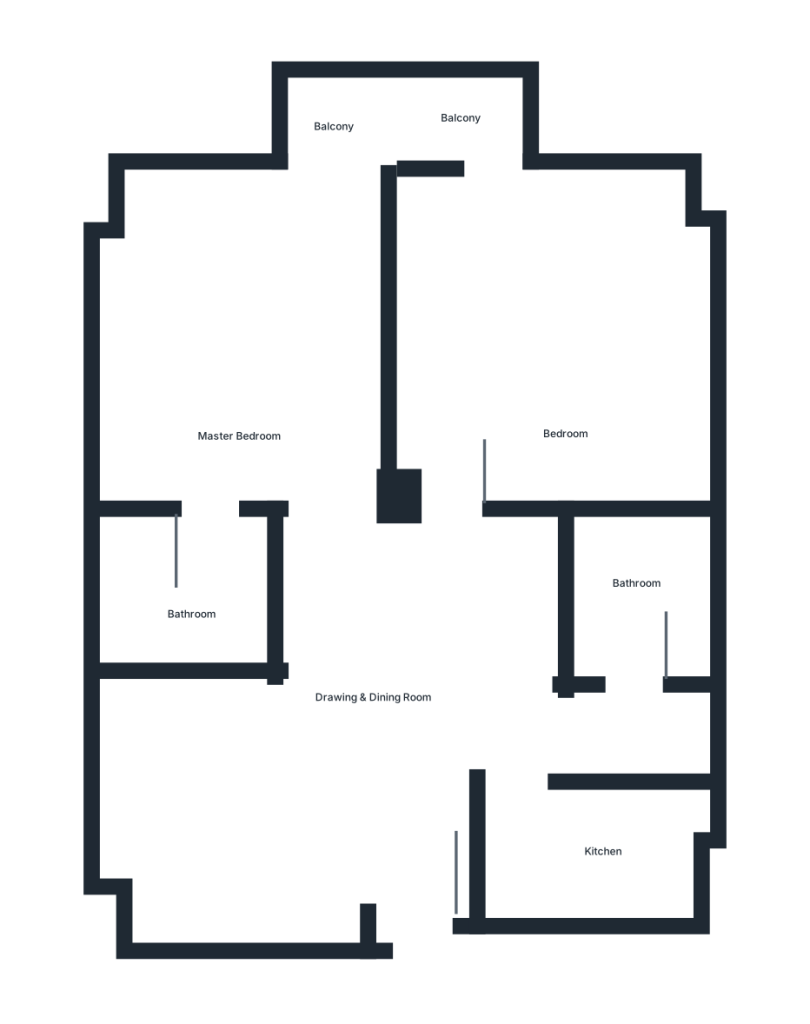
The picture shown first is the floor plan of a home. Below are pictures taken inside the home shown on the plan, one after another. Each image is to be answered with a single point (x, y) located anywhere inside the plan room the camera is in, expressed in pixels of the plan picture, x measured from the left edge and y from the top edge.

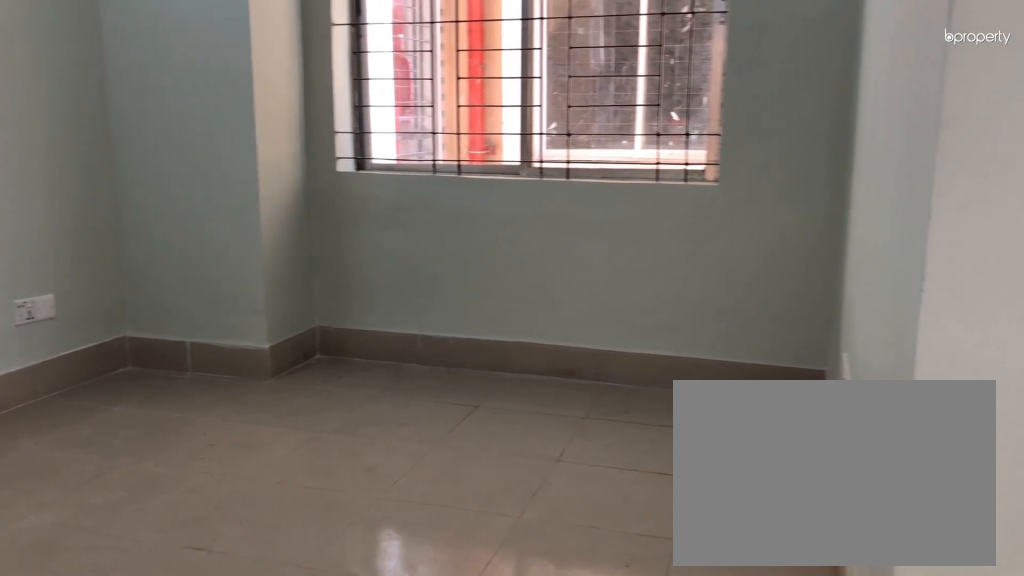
(381, 726)
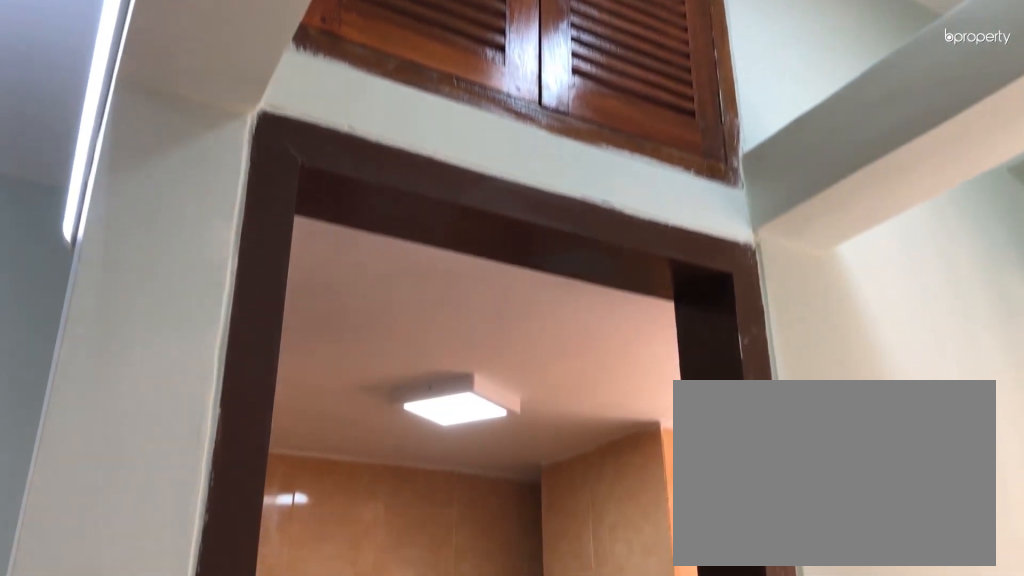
(634, 706)
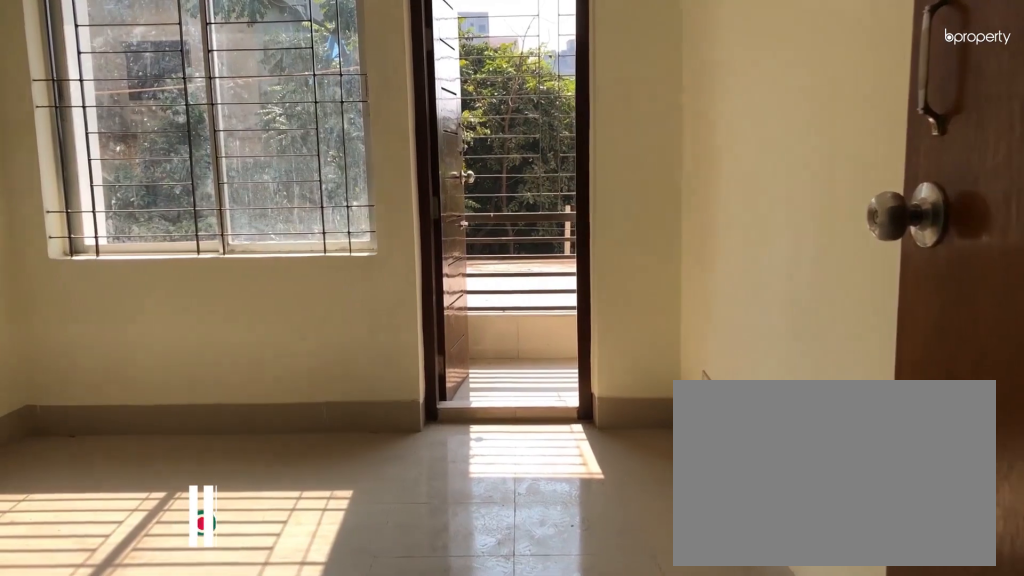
(206, 361)
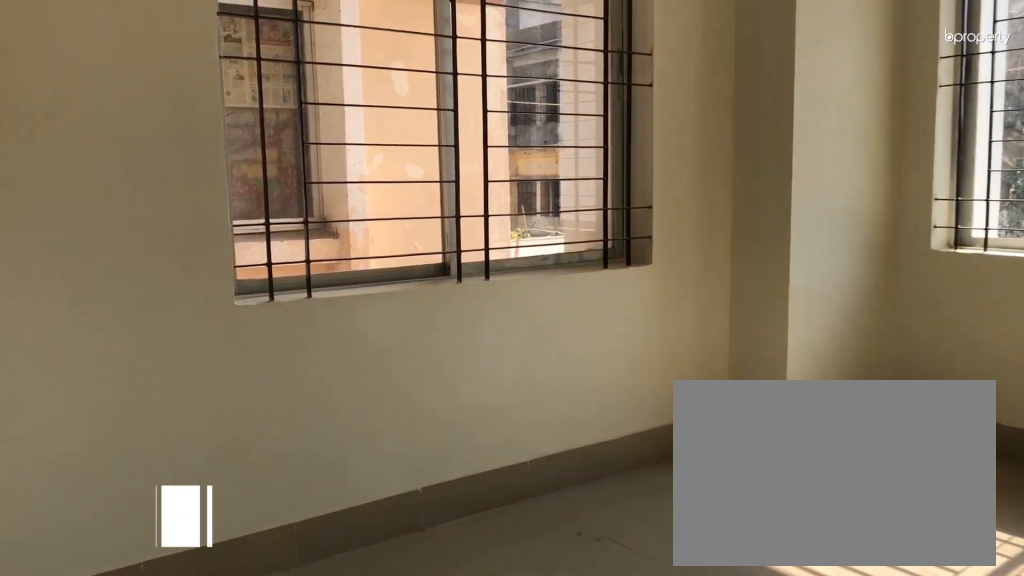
(206, 361)
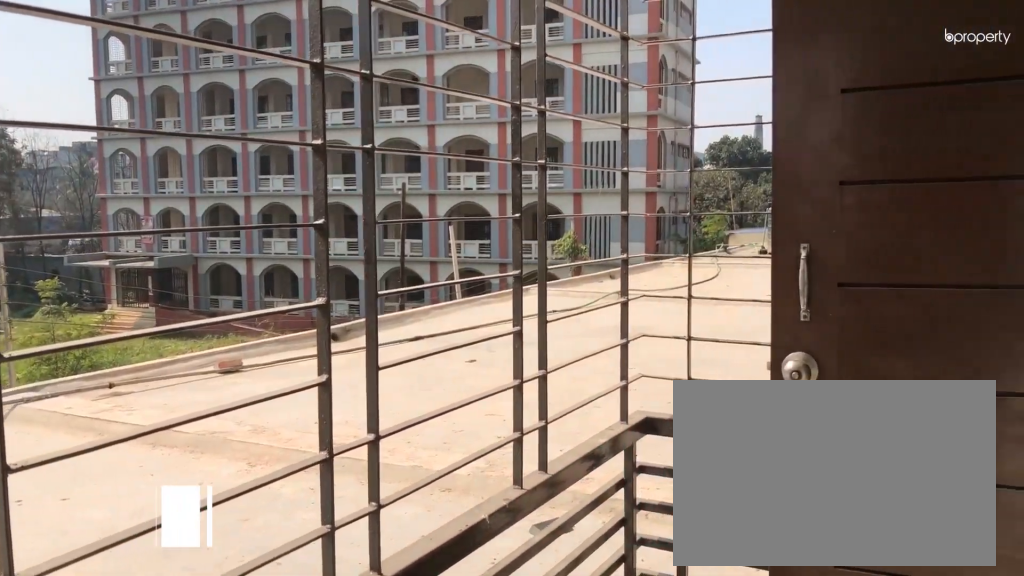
(354, 126)
